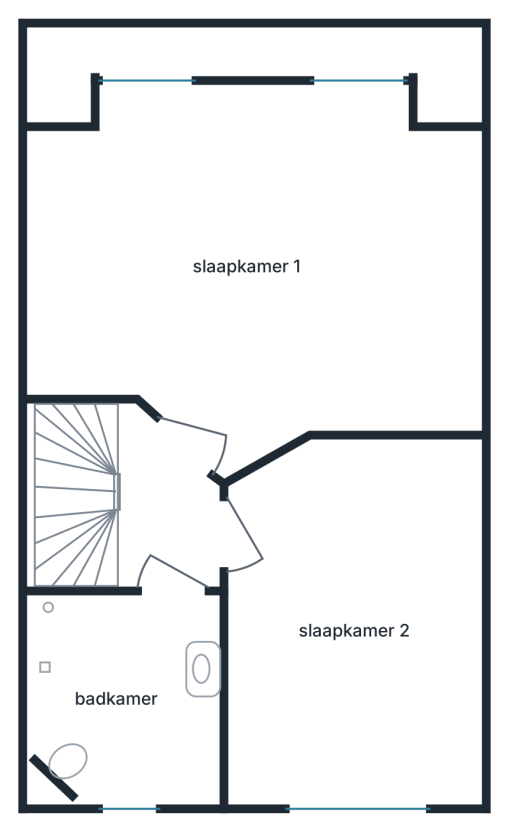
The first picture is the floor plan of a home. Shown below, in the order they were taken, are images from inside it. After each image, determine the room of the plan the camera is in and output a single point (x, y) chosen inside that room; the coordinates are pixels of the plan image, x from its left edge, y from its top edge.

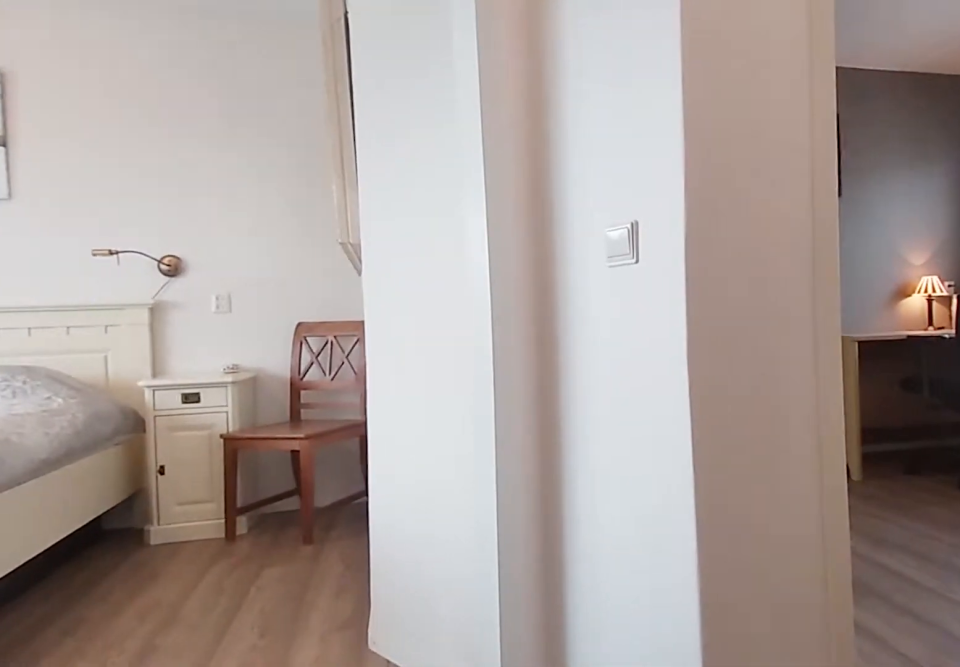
(163, 511)
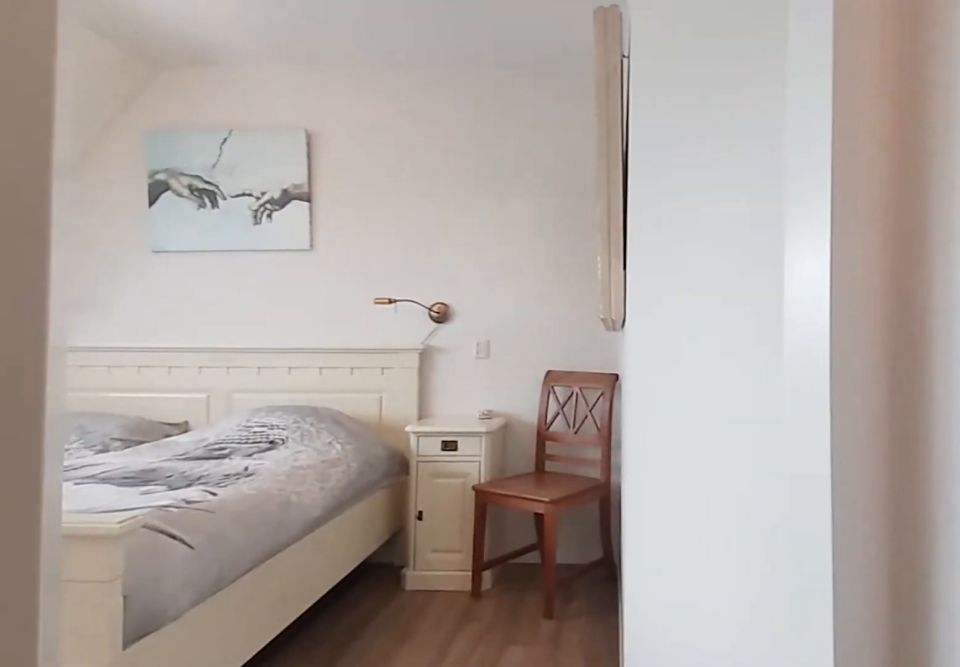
(163, 511)
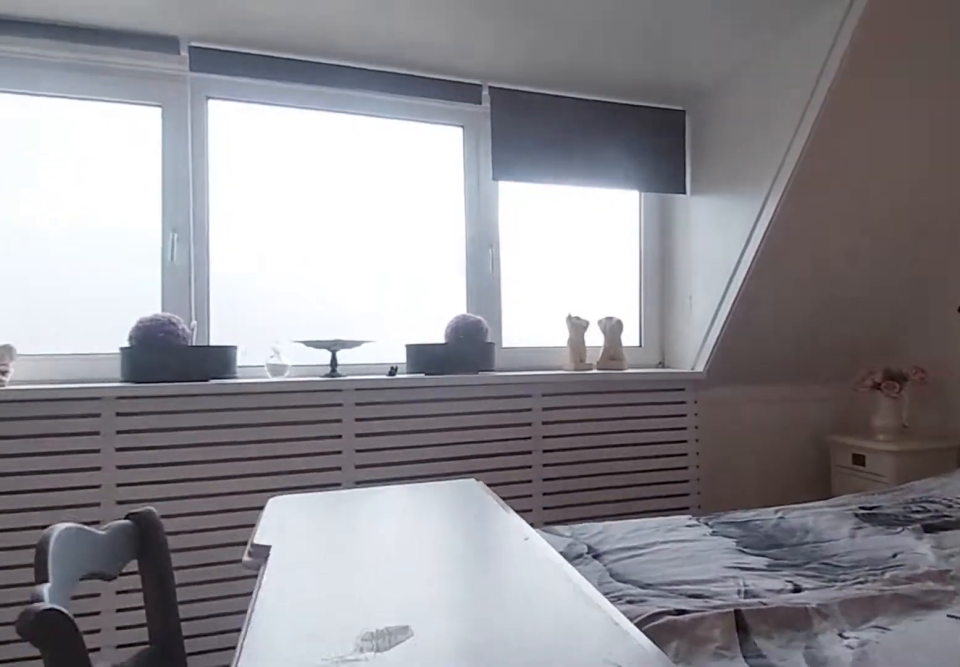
(259, 262)
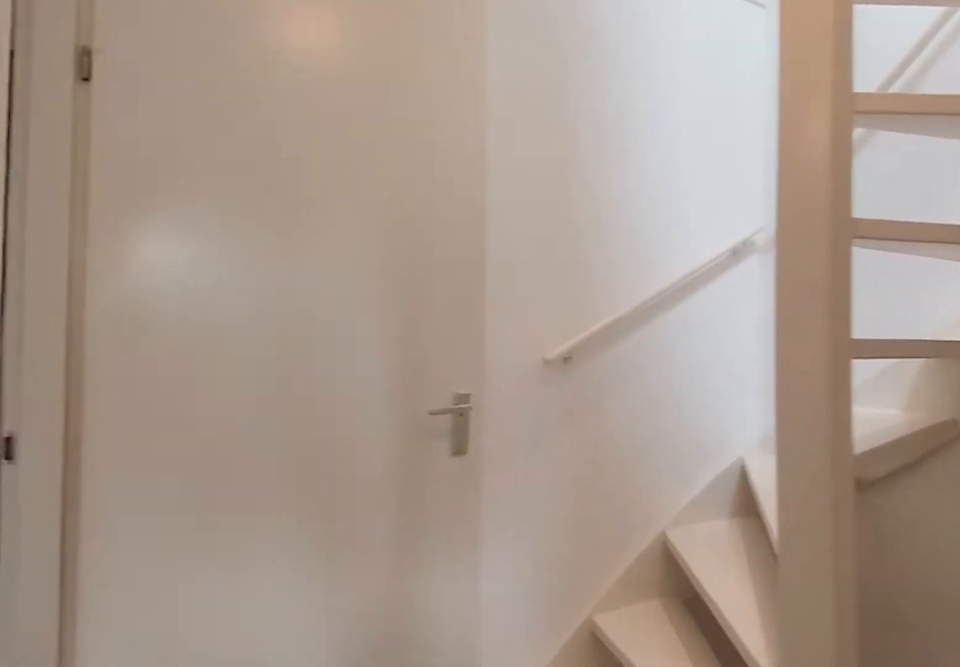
(164, 511)
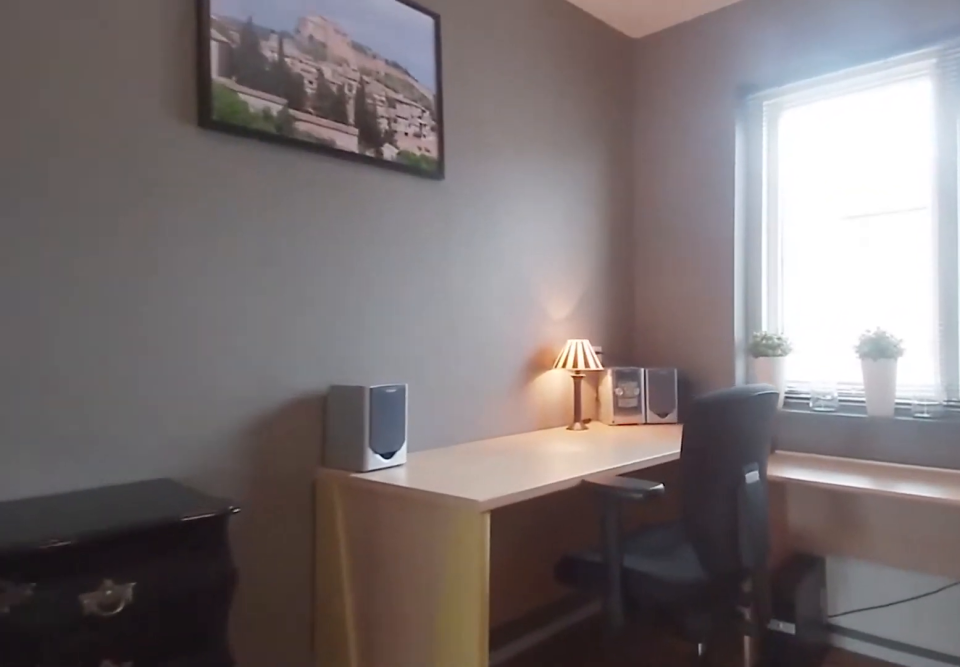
(355, 623)
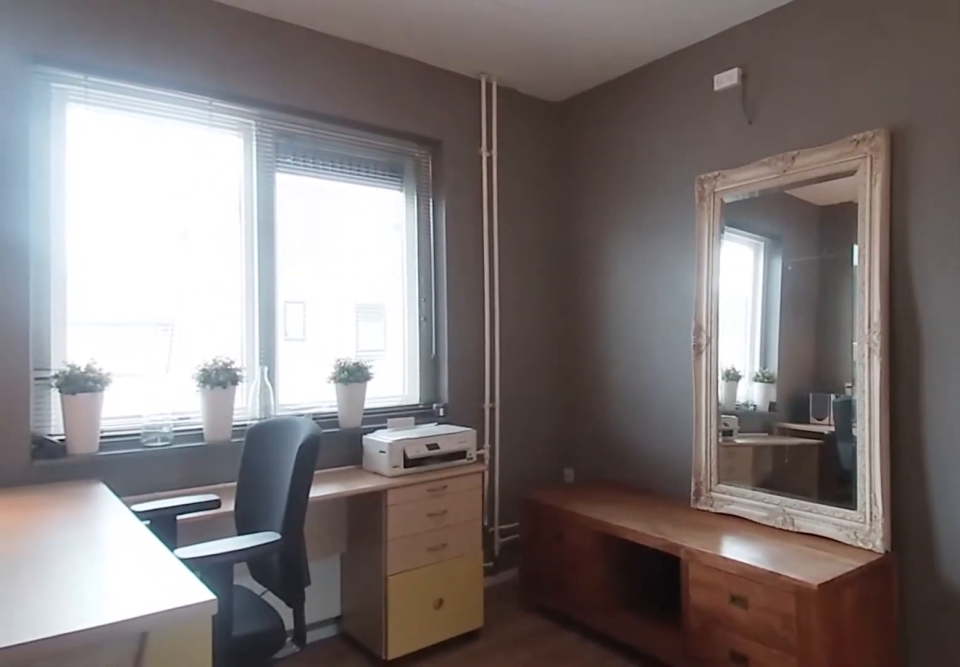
(355, 623)
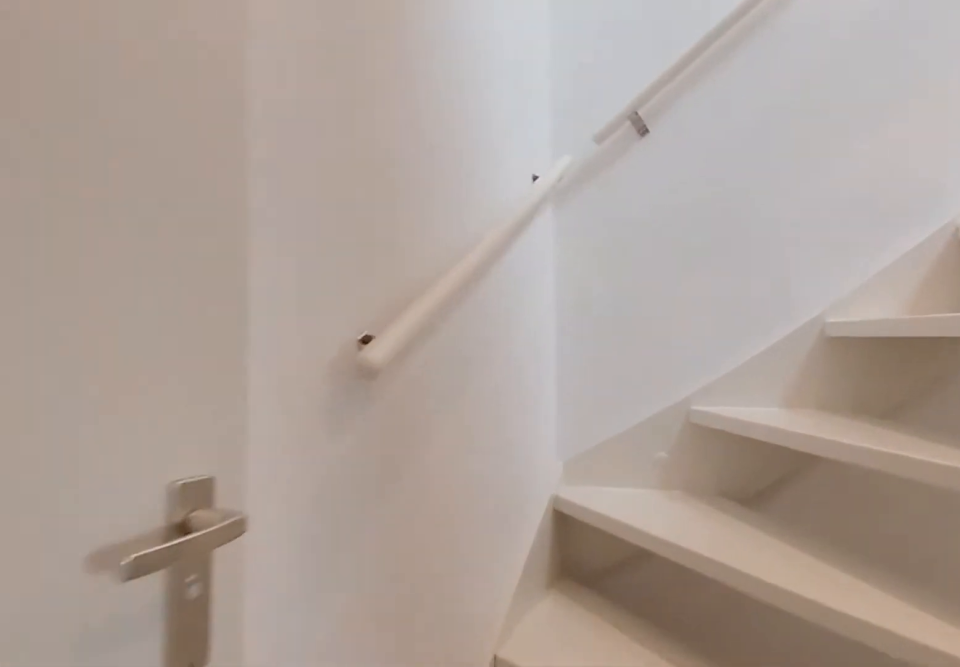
(163, 511)
